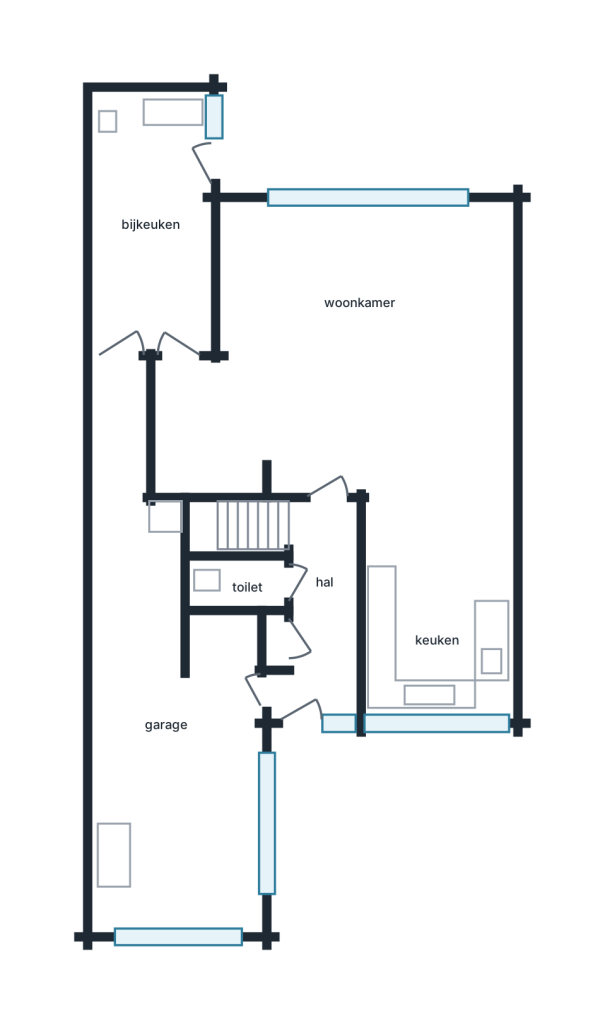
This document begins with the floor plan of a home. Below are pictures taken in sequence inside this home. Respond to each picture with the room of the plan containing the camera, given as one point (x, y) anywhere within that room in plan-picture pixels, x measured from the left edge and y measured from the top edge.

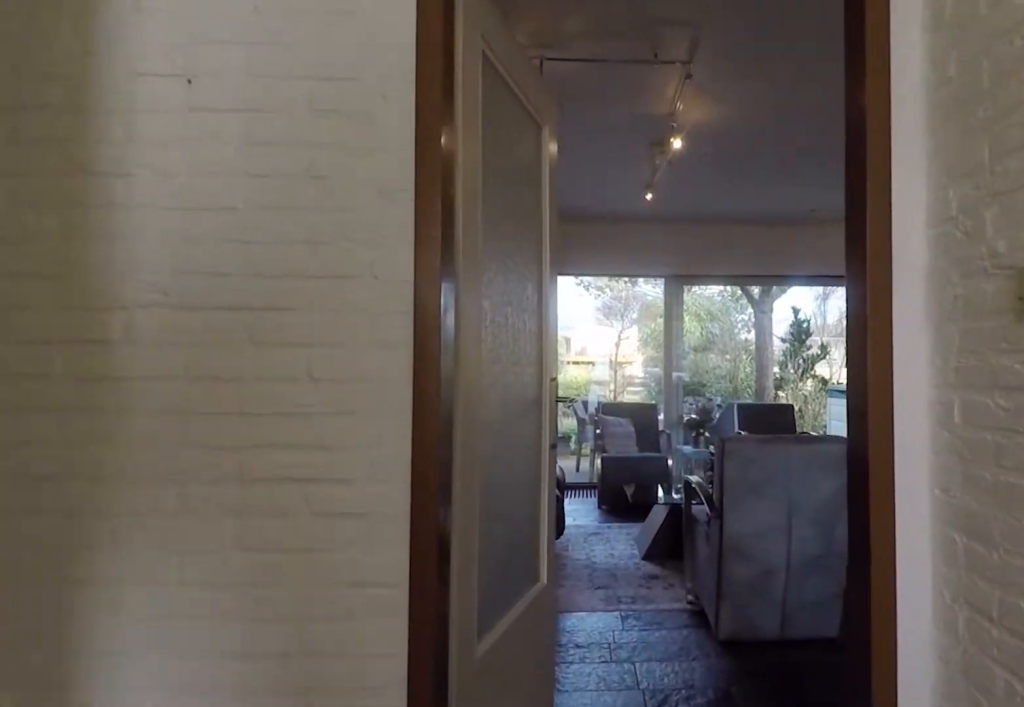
(319, 611)
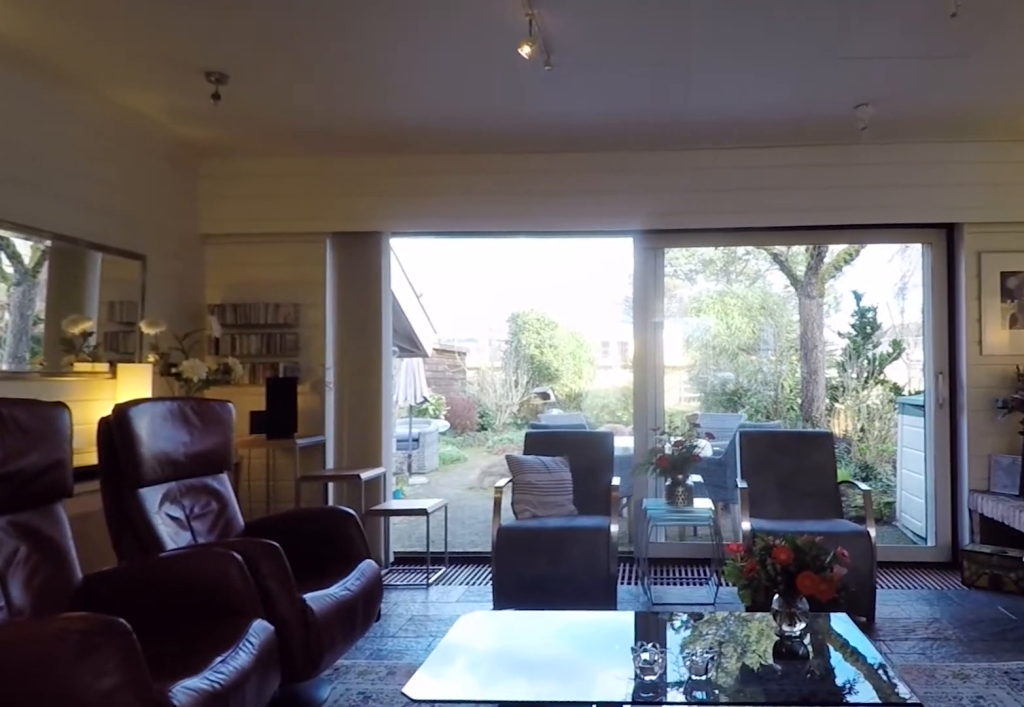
(247, 404)
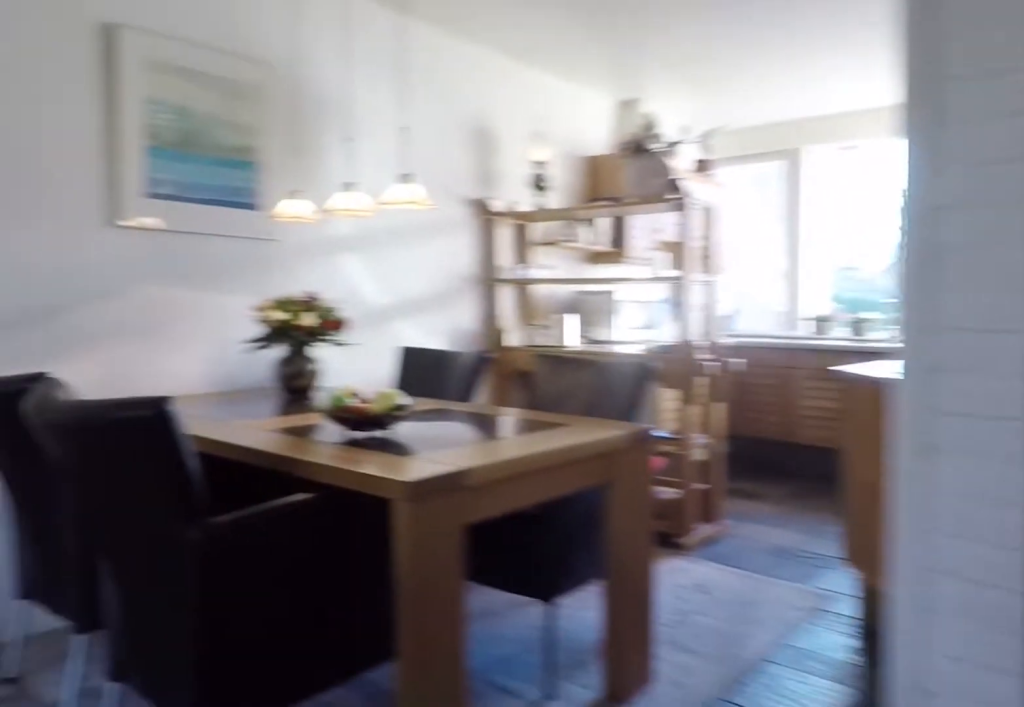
(261, 387)
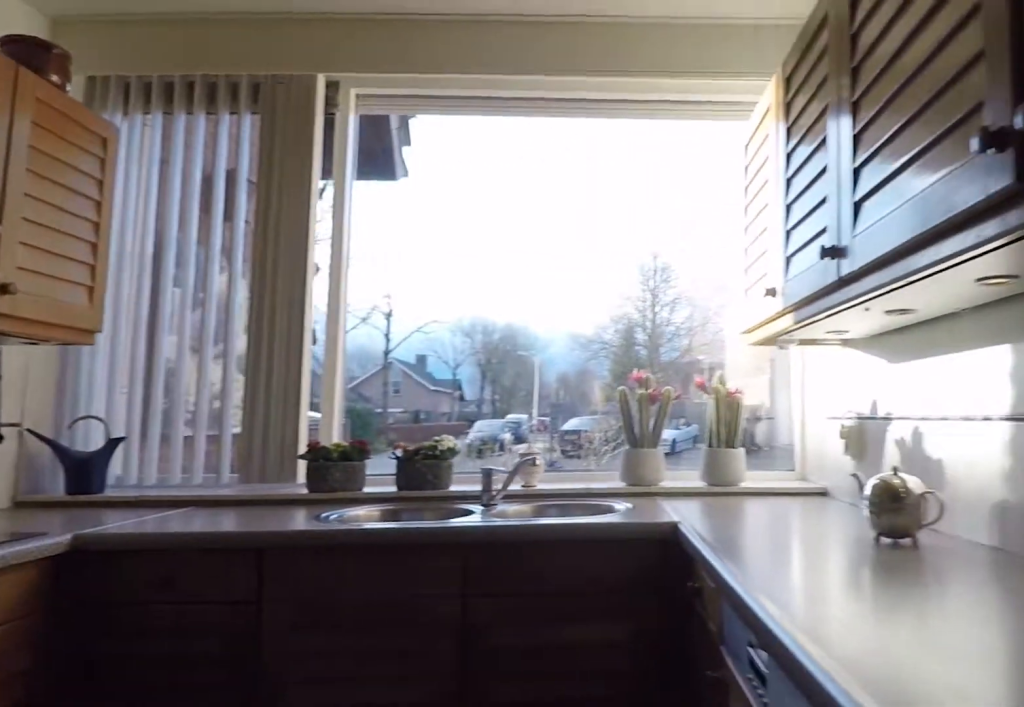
(436, 604)
